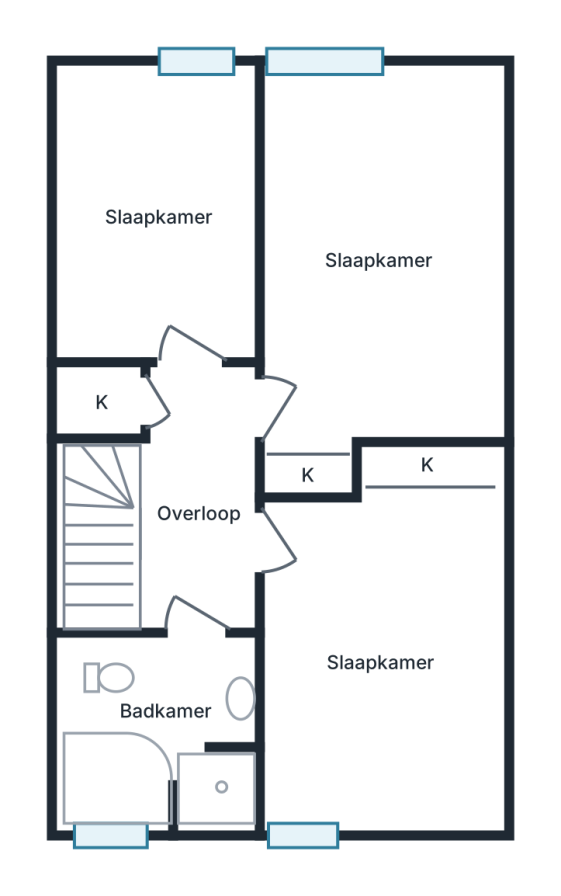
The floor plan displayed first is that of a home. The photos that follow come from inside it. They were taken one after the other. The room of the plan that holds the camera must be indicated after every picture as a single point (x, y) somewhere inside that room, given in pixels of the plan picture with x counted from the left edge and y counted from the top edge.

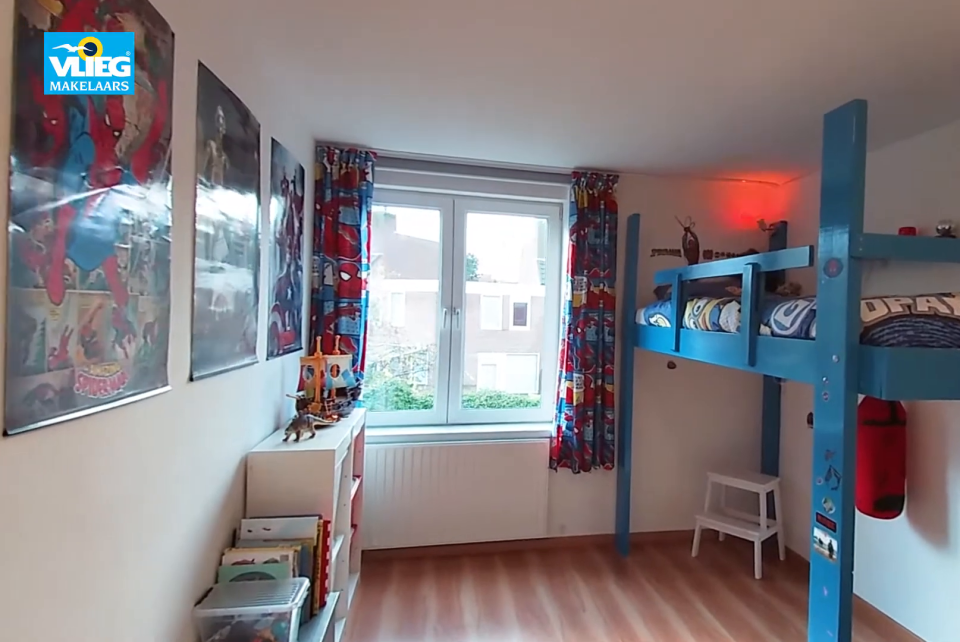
(384, 130)
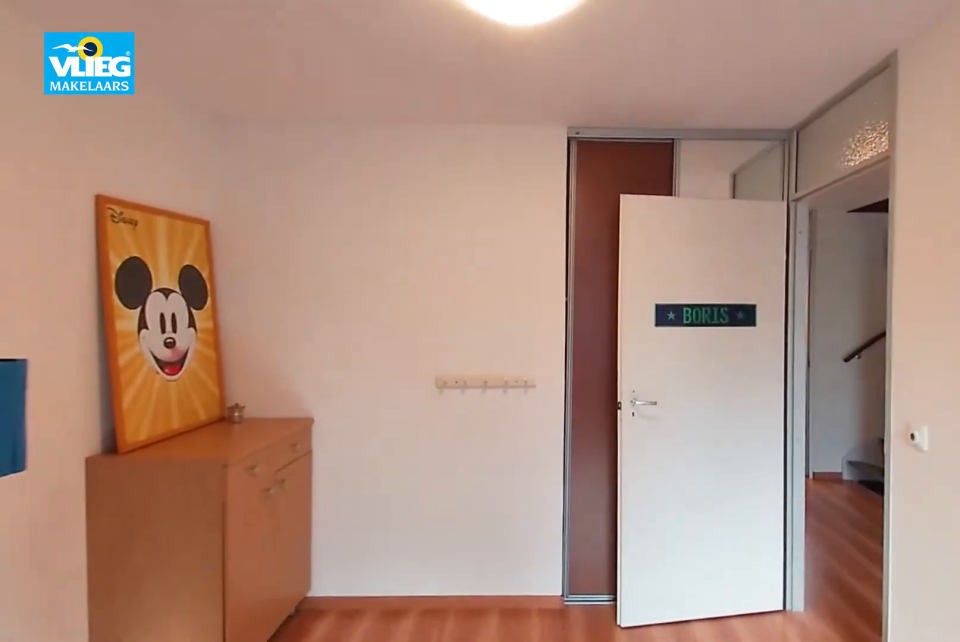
(413, 105)
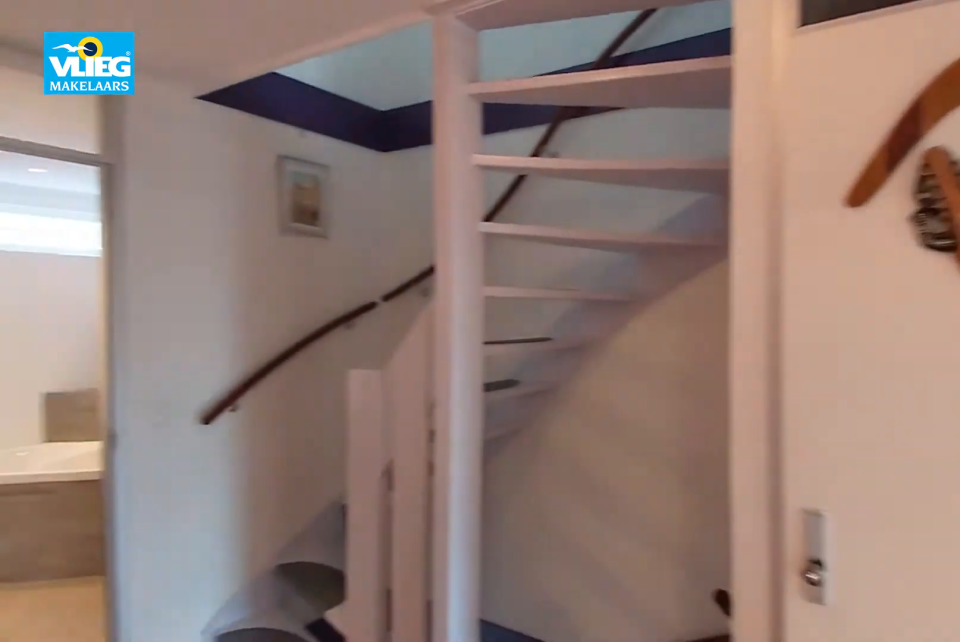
(197, 498)
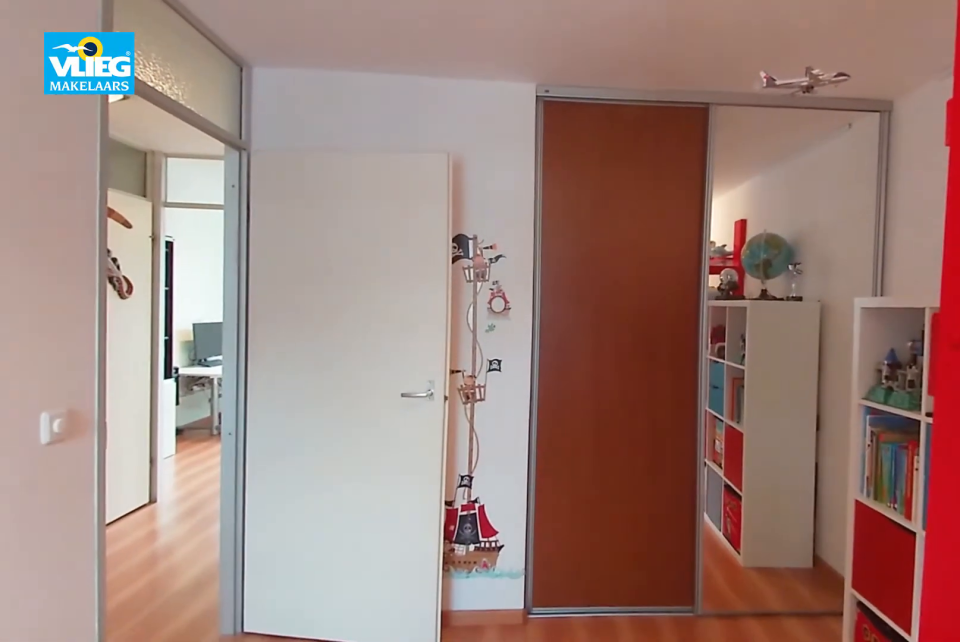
(381, 659)
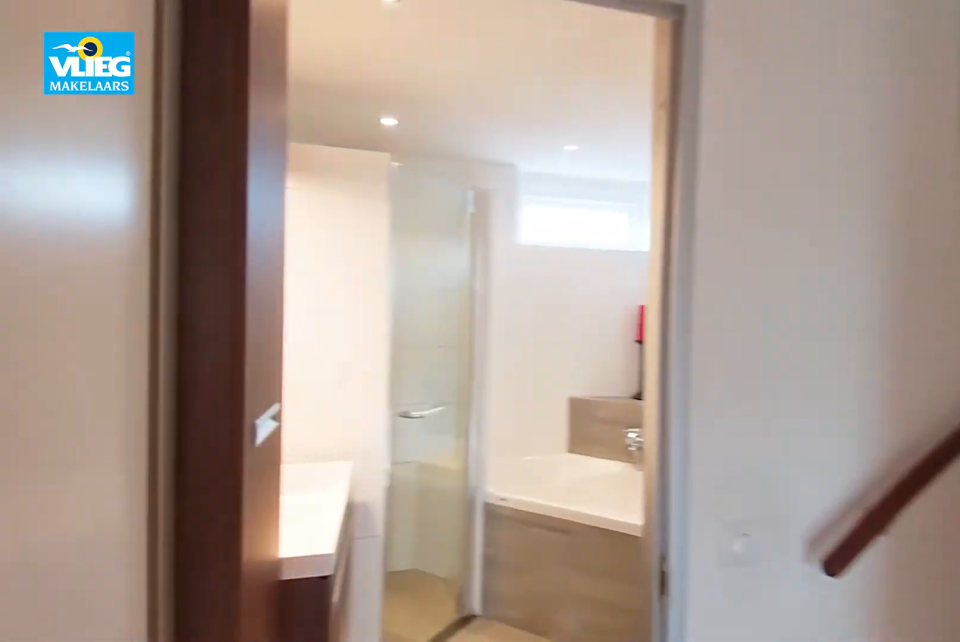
(197, 498)
